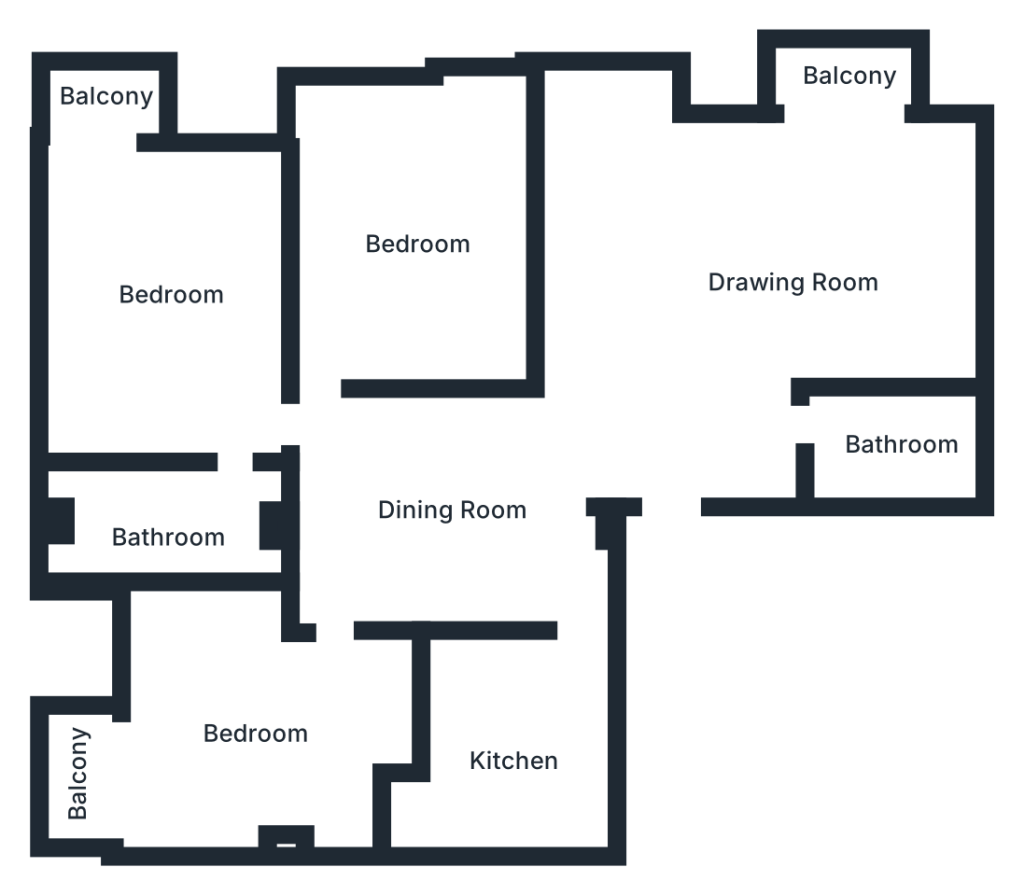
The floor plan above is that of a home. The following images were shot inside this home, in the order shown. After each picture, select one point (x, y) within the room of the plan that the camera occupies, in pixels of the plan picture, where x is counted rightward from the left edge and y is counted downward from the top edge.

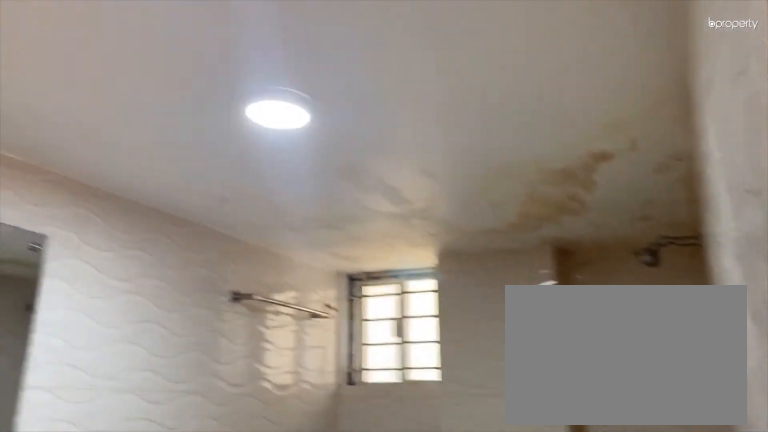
(172, 531)
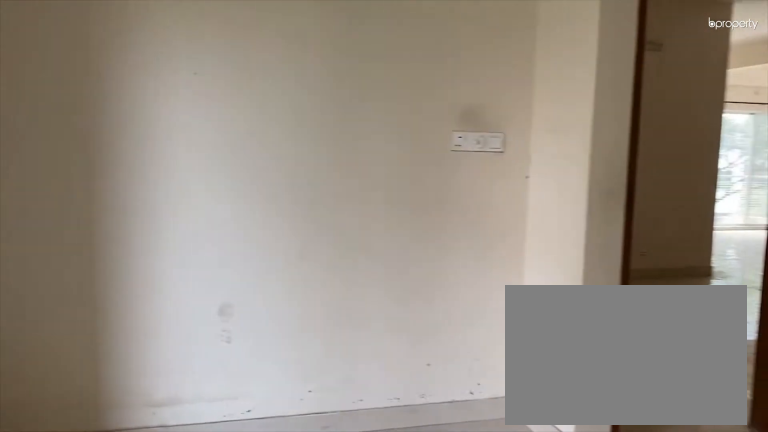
(265, 730)
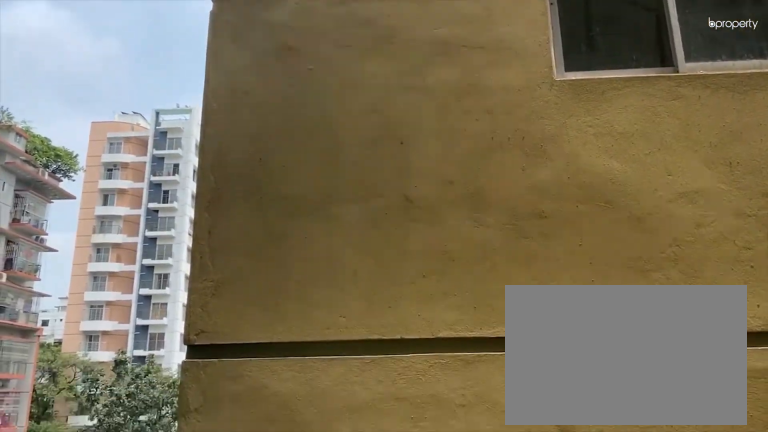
(81, 782)
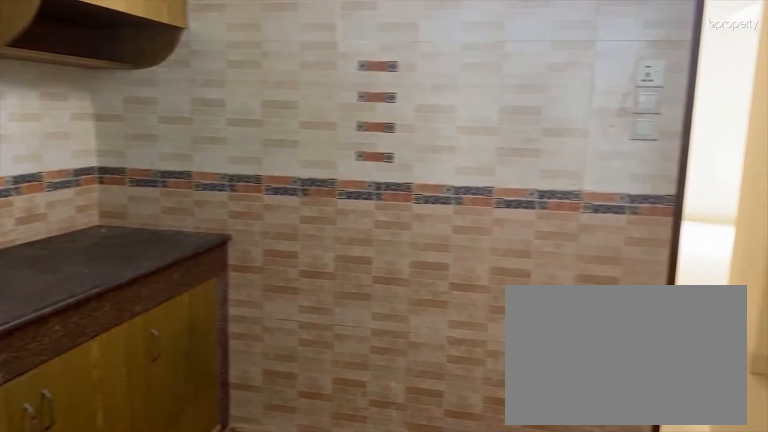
(516, 756)
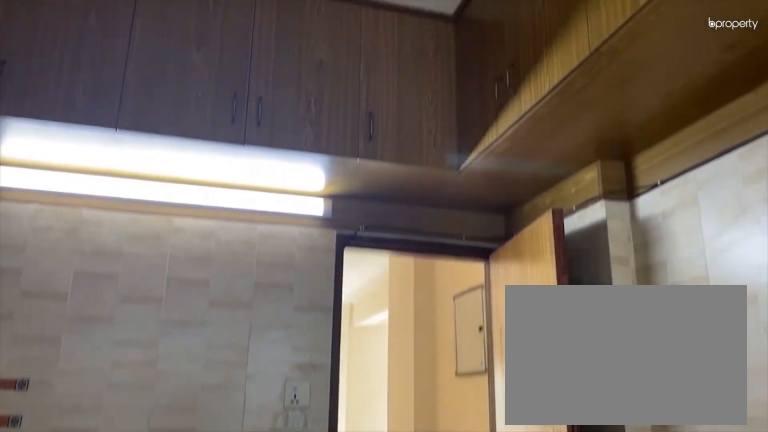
(516, 756)
